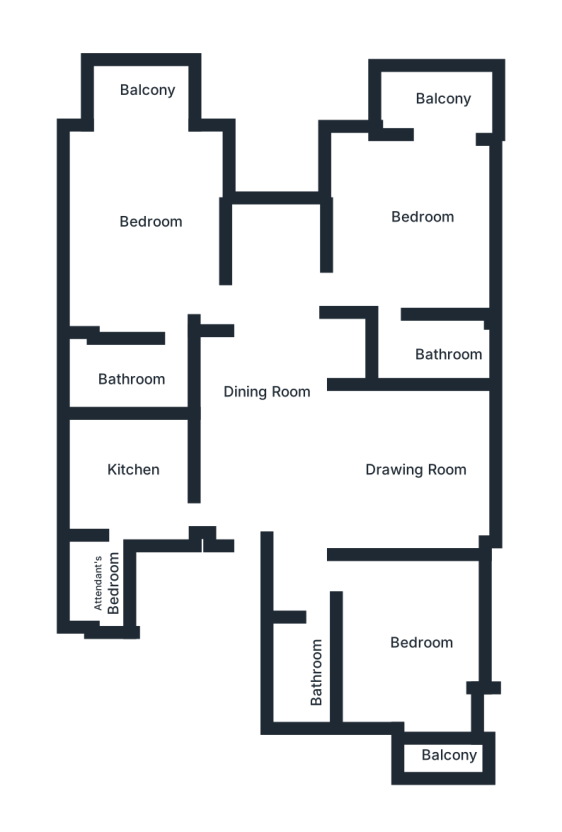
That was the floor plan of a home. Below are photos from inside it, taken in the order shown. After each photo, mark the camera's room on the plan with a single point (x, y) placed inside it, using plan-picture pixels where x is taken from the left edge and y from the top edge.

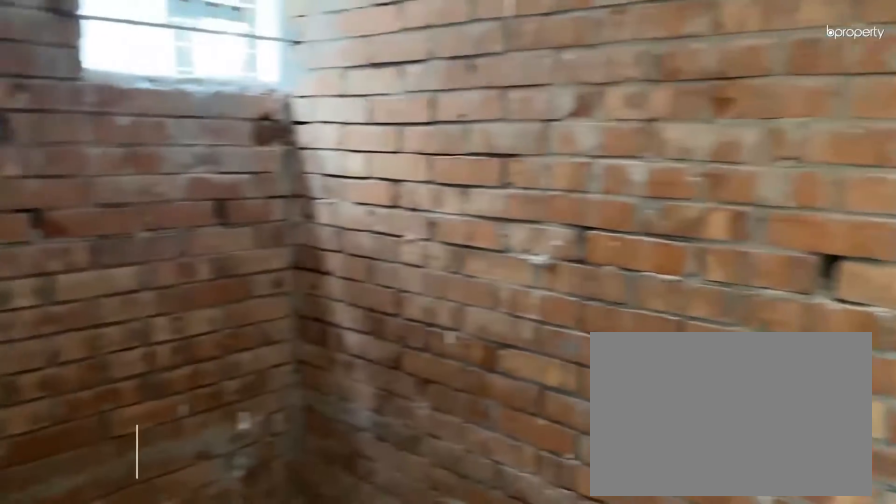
(437, 348)
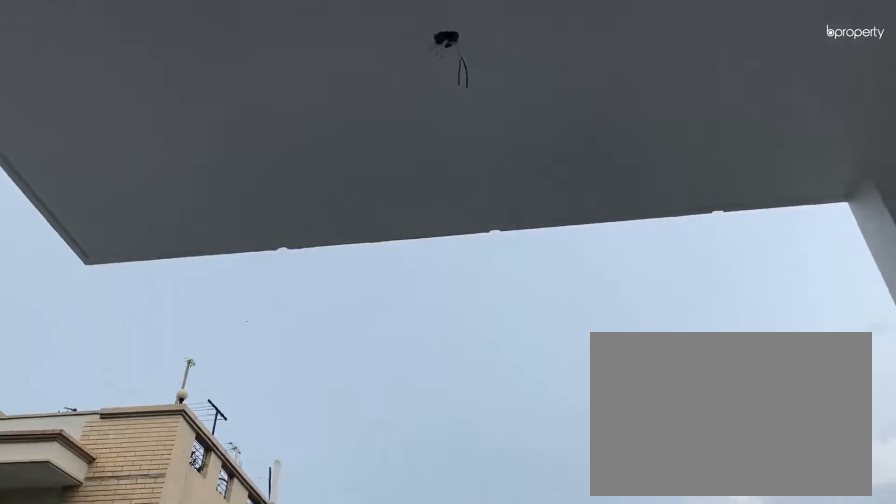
(436, 105)
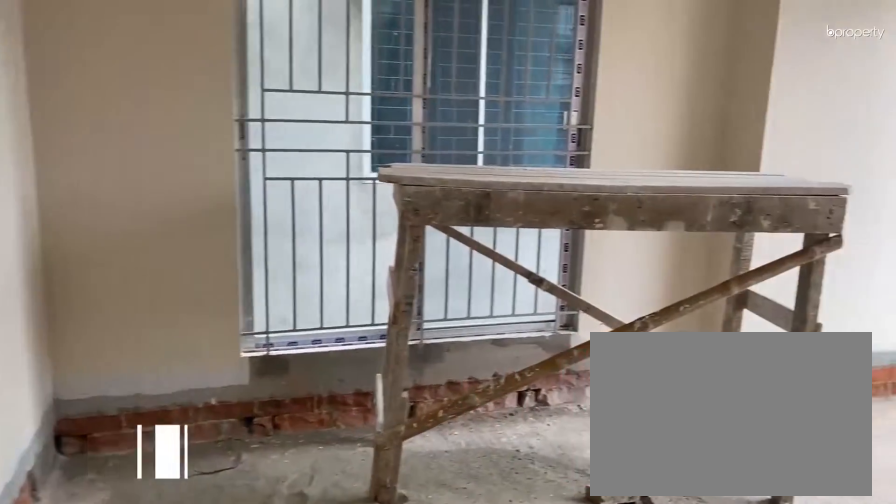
(420, 642)
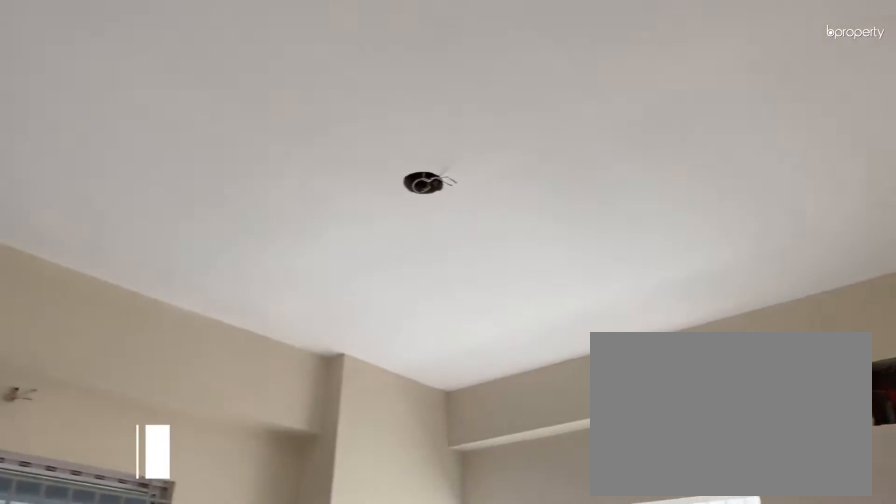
(420, 642)
